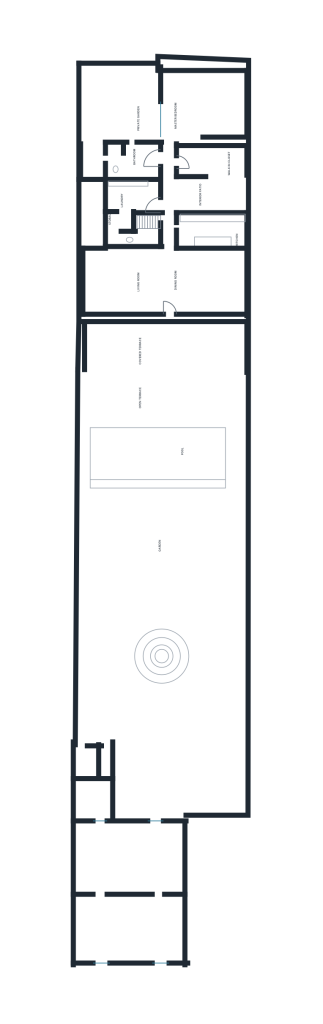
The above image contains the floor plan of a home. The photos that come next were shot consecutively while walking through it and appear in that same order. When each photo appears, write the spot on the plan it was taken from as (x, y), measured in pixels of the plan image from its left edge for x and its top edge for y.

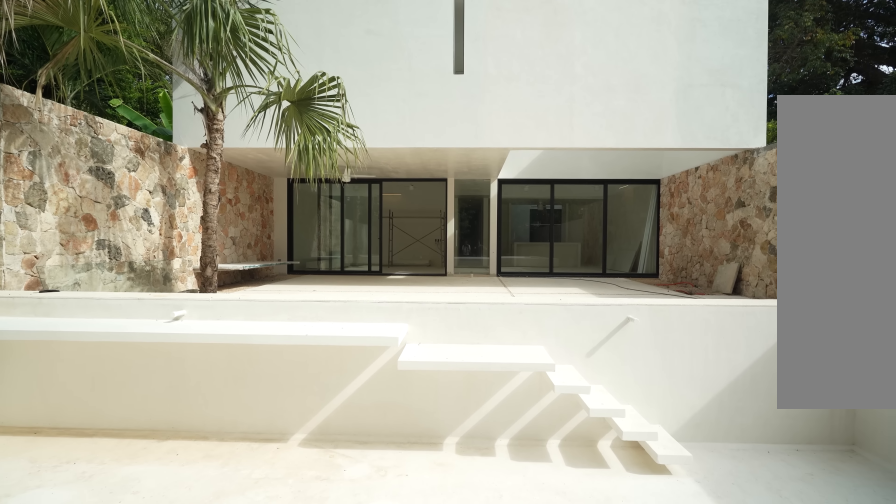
(151, 509)
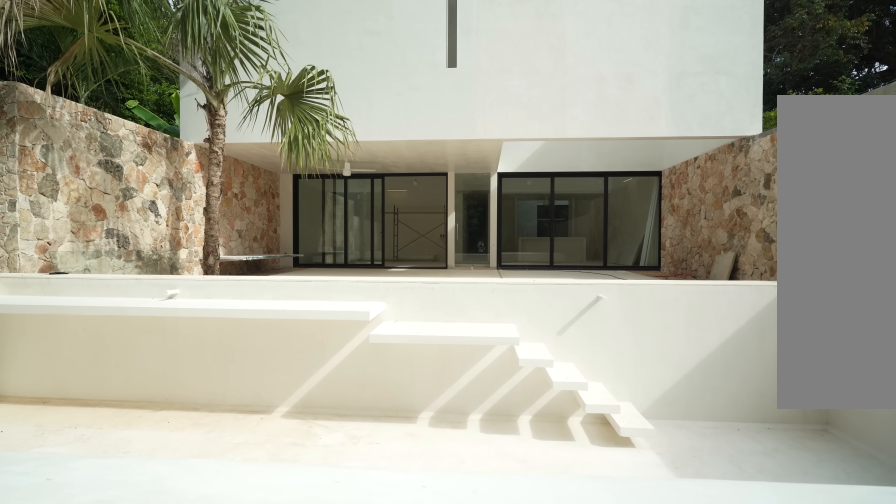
(151, 509)
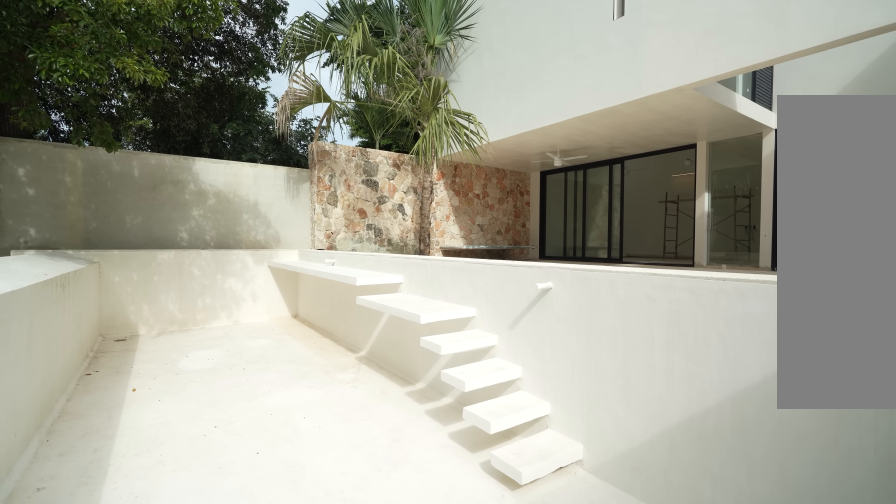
(232, 469)
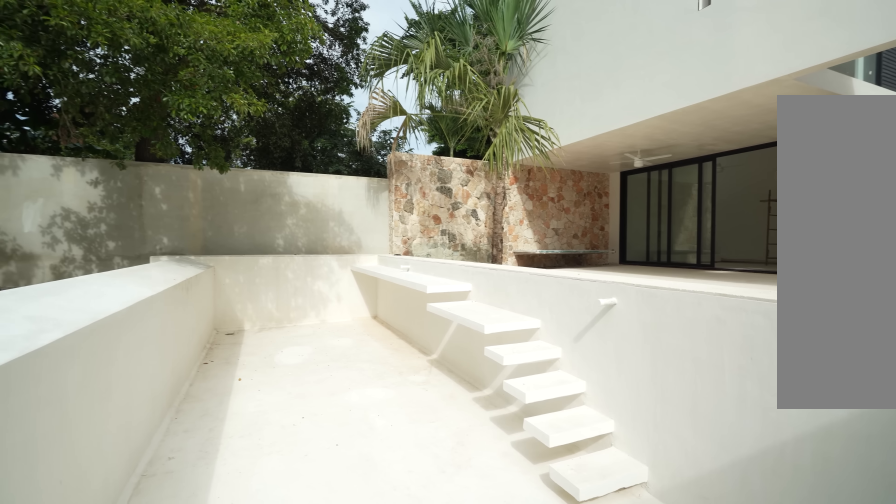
(232, 469)
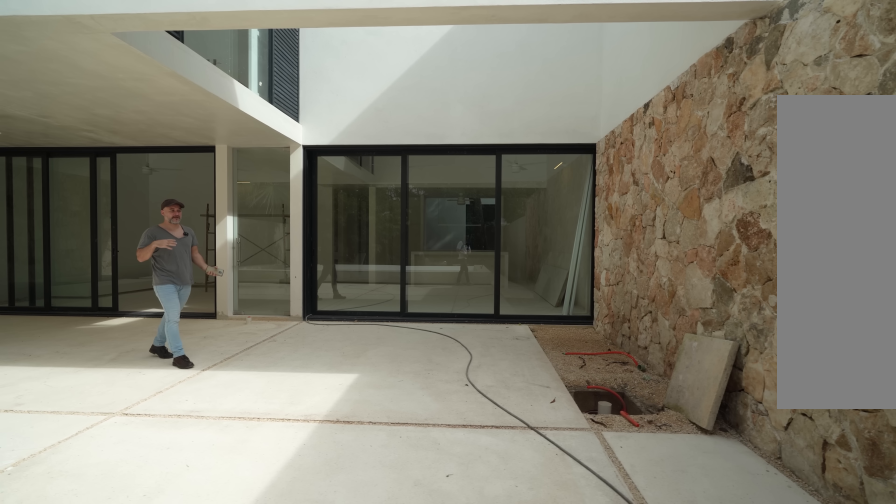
(164, 391)
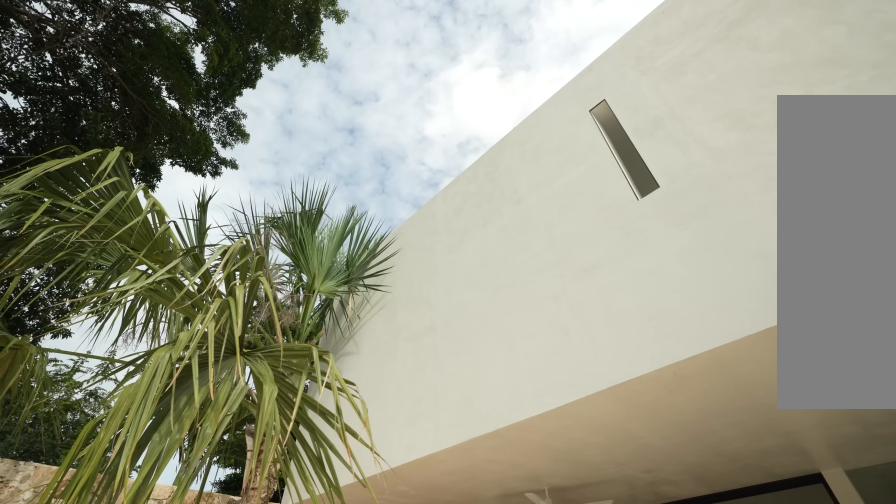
(208, 394)
